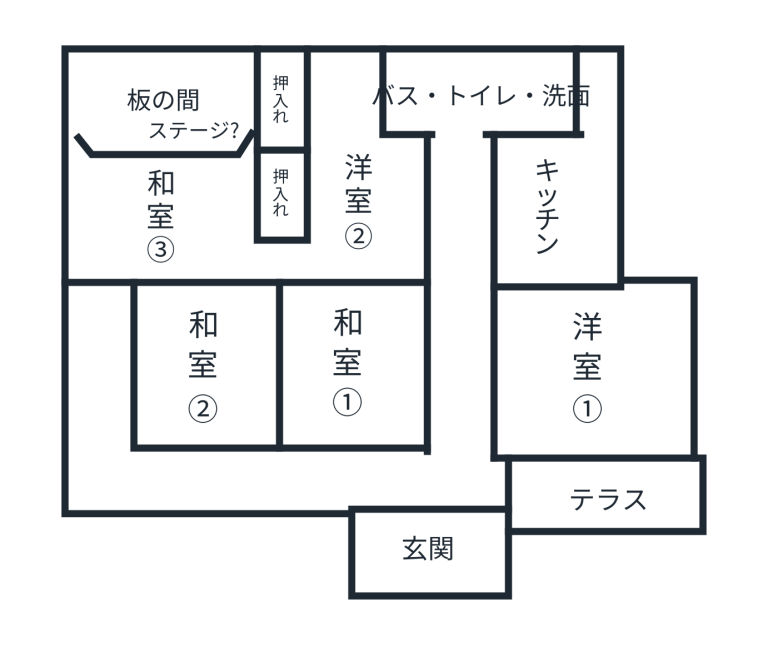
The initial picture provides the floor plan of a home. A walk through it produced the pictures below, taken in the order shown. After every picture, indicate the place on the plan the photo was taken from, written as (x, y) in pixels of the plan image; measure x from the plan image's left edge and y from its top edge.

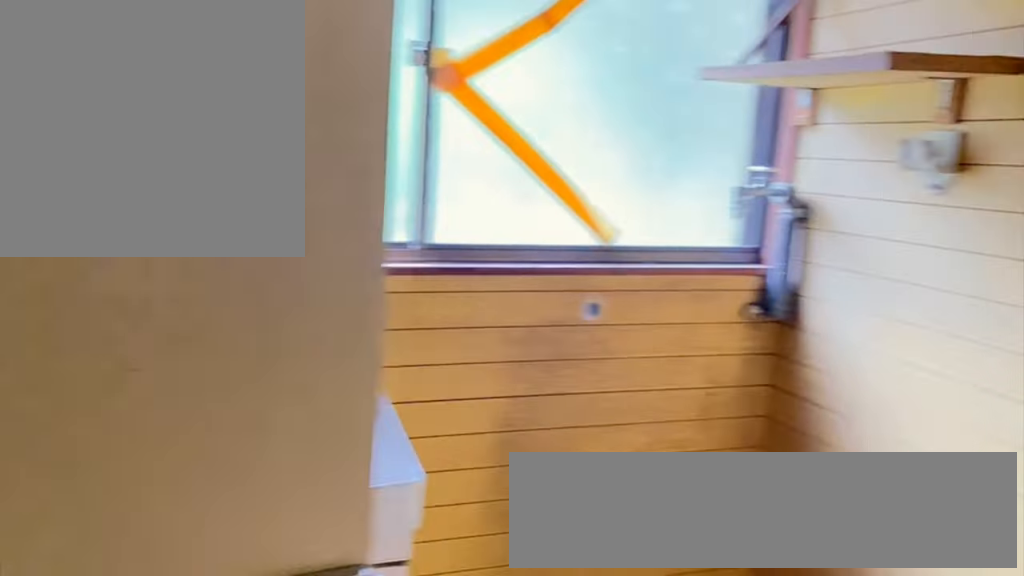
(459, 109)
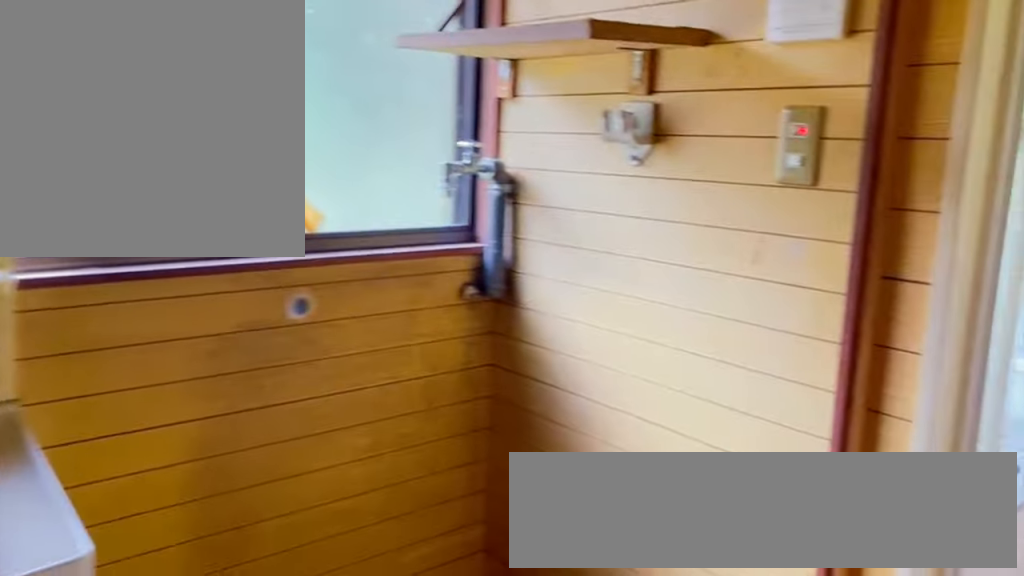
(460, 106)
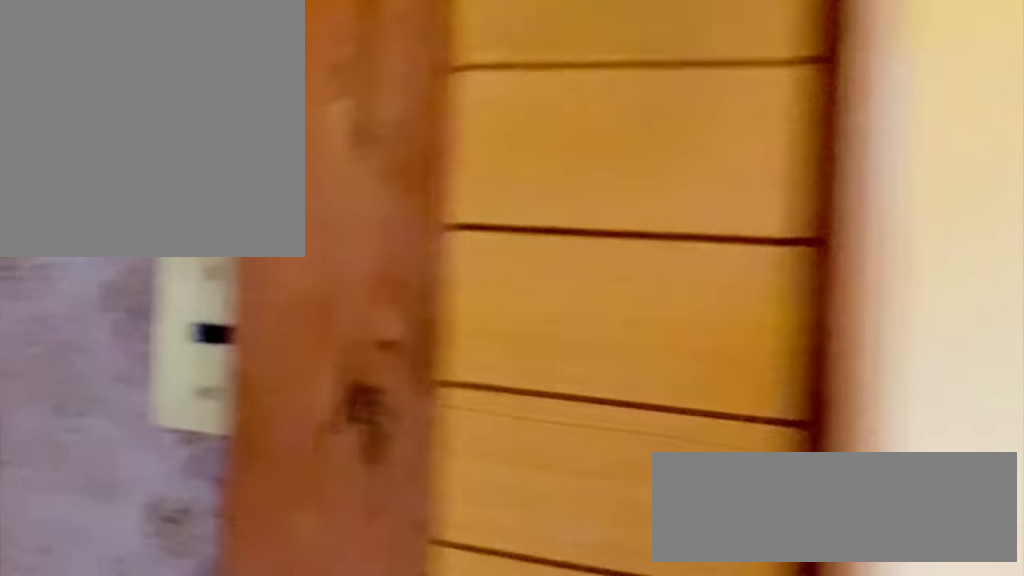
(470, 109)
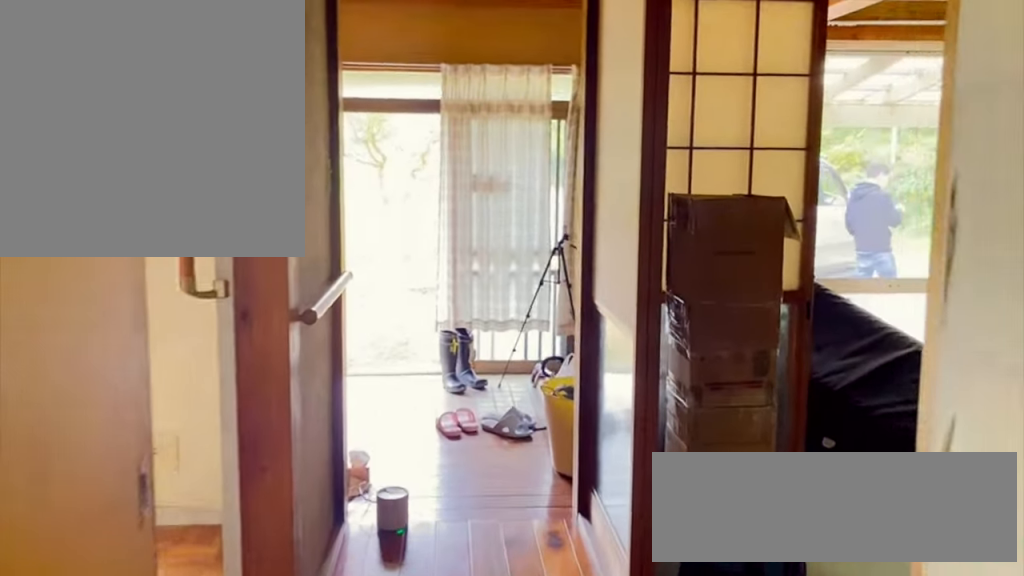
(480, 354)
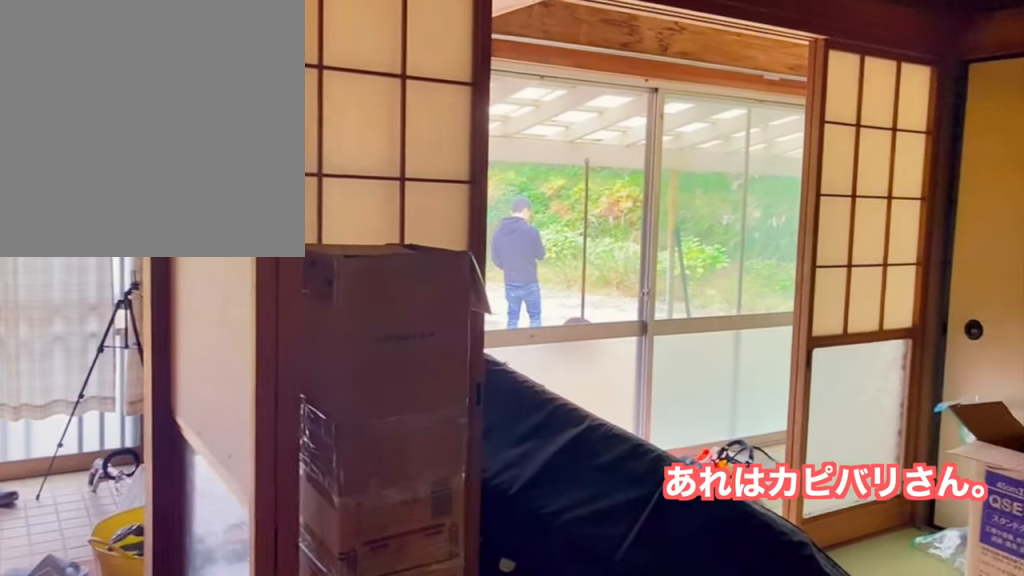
(474, 408)
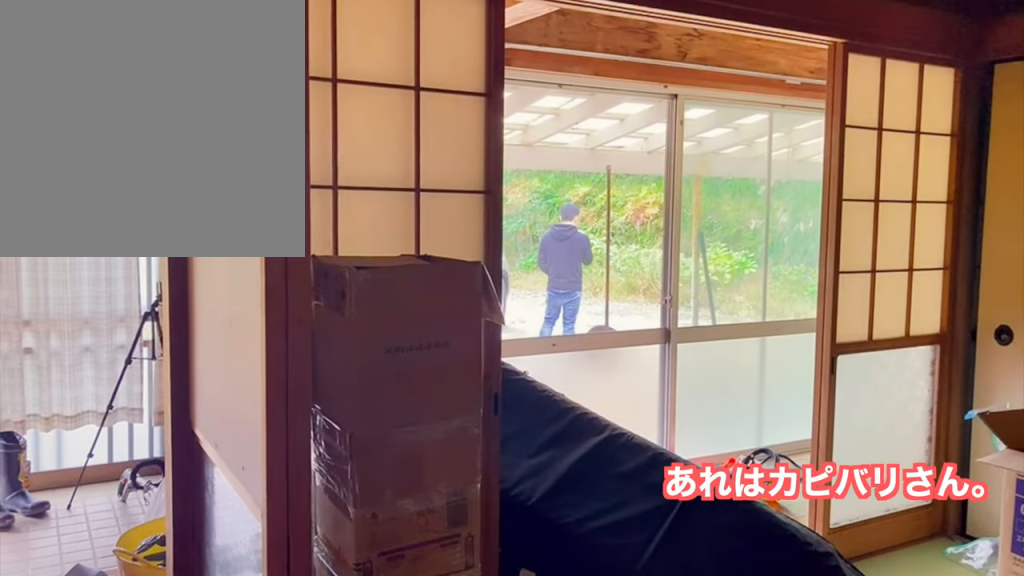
(473, 423)
